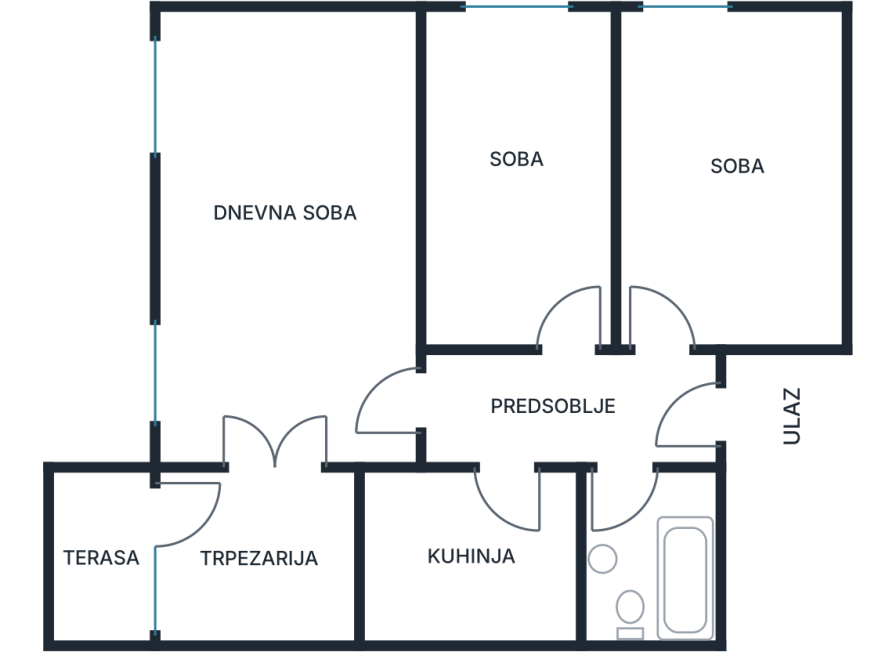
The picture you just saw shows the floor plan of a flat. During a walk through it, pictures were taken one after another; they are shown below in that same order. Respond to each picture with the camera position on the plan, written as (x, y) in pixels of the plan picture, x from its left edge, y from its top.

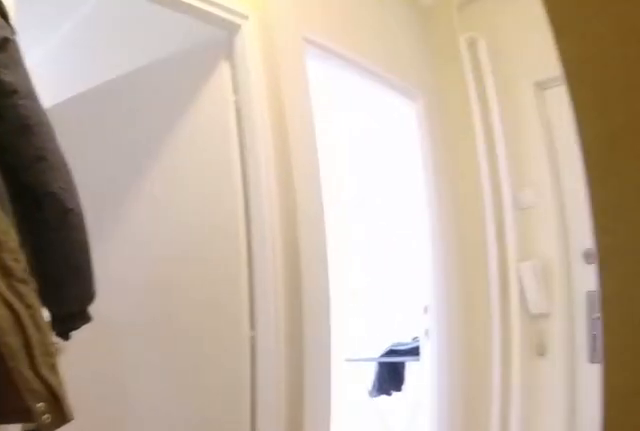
(508, 458)
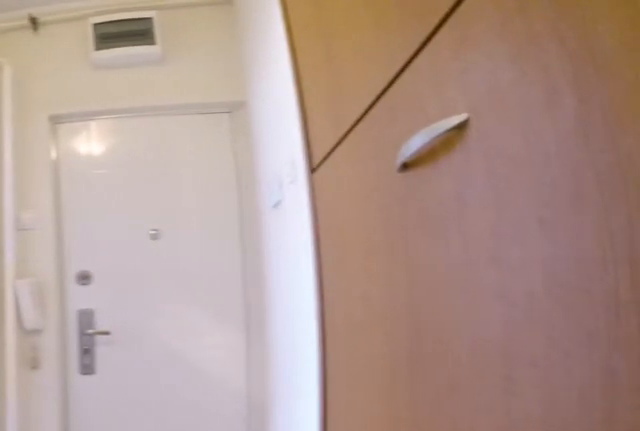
(485, 432)
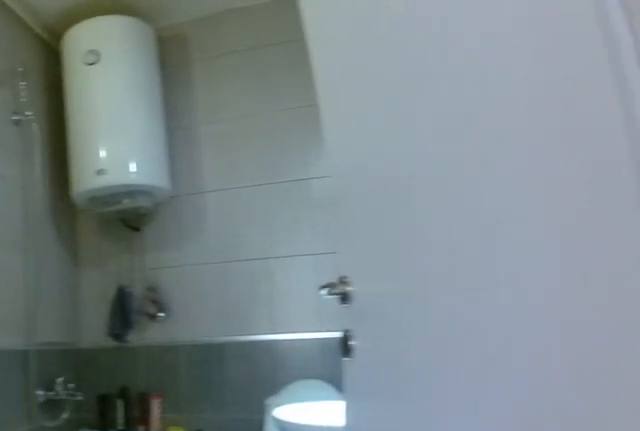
(605, 407)
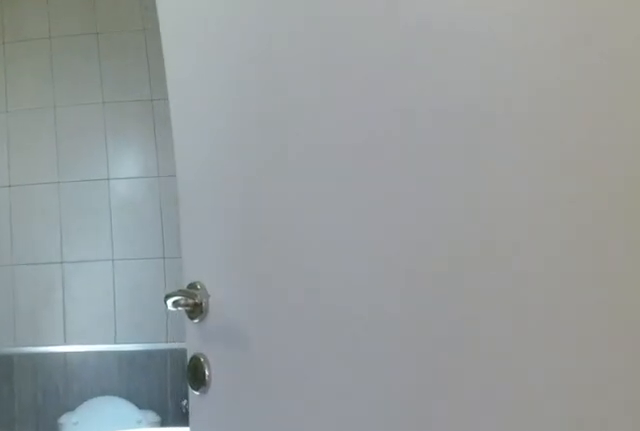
(612, 441)
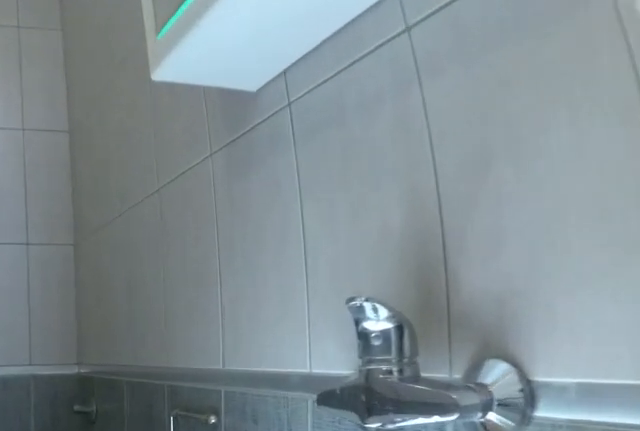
(614, 497)
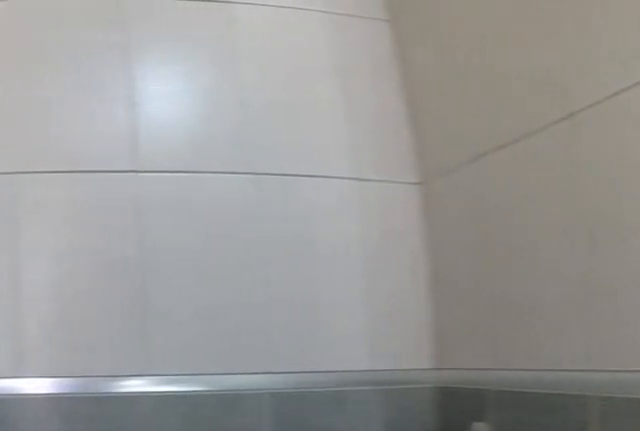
(608, 566)
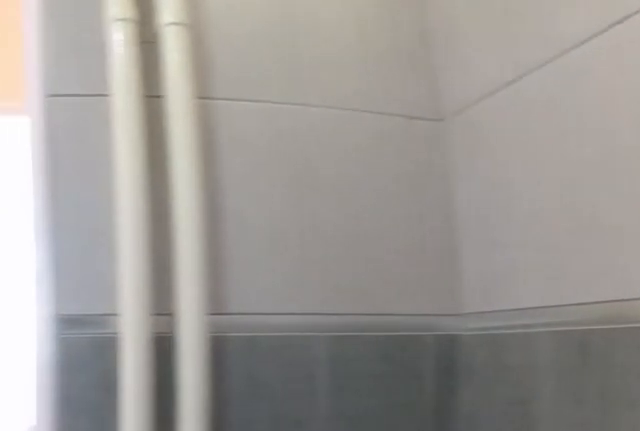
(609, 591)
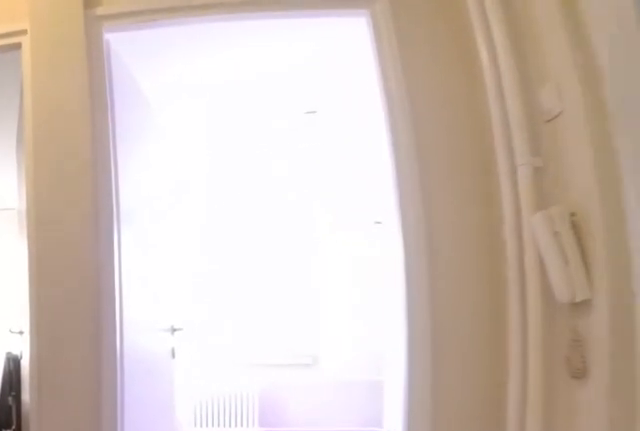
(616, 511)
